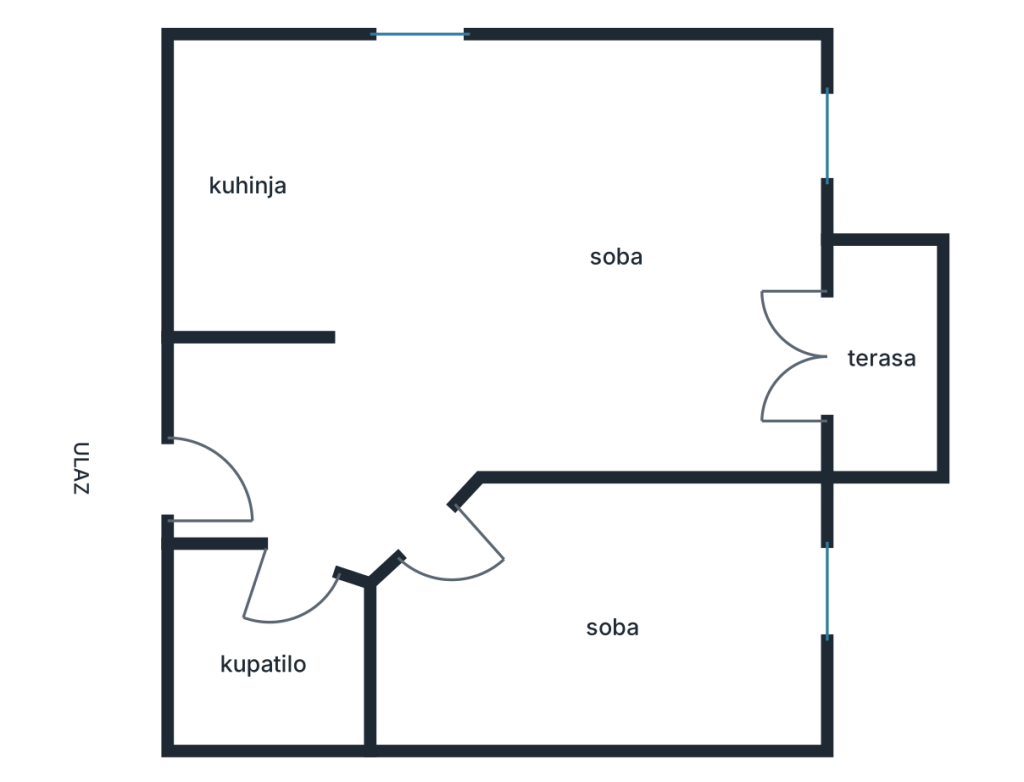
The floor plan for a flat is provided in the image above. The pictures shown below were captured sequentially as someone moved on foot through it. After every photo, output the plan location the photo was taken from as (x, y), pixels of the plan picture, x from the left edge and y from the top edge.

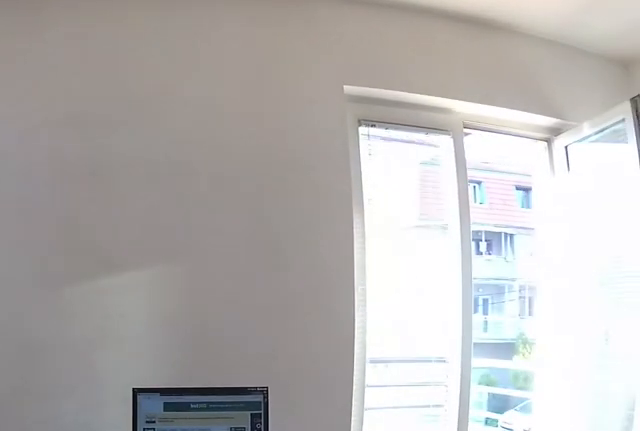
(584, 235)
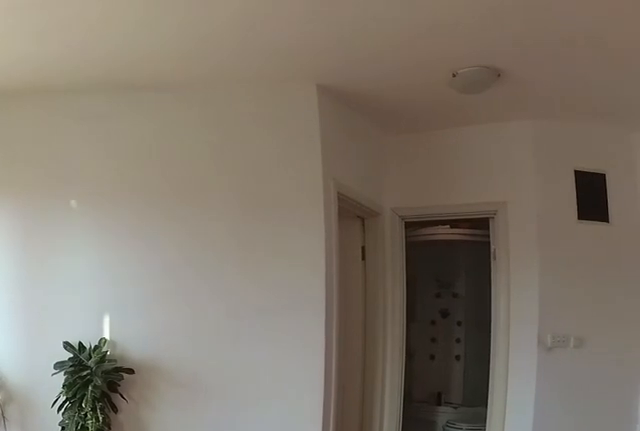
(678, 150)
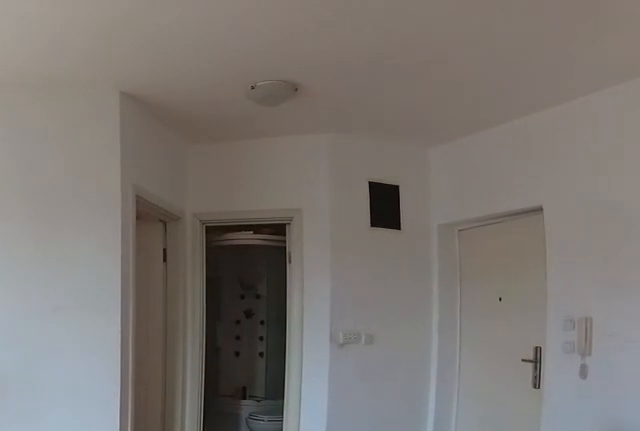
(694, 146)
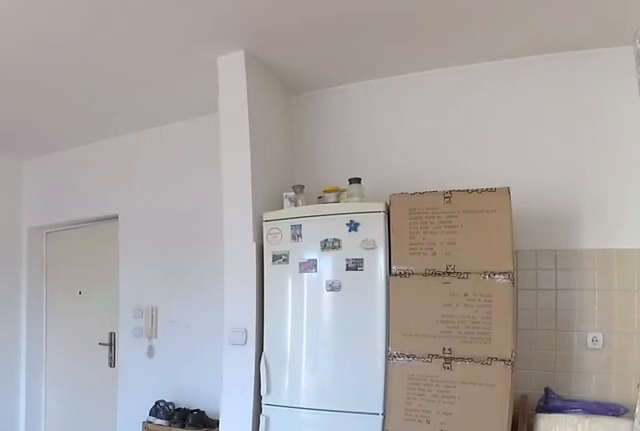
(725, 168)
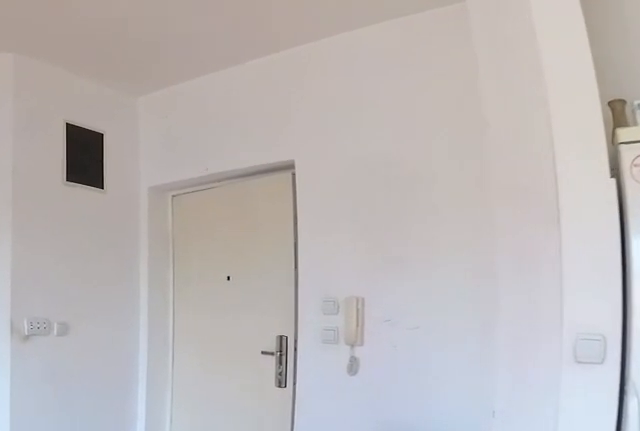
(579, 297)
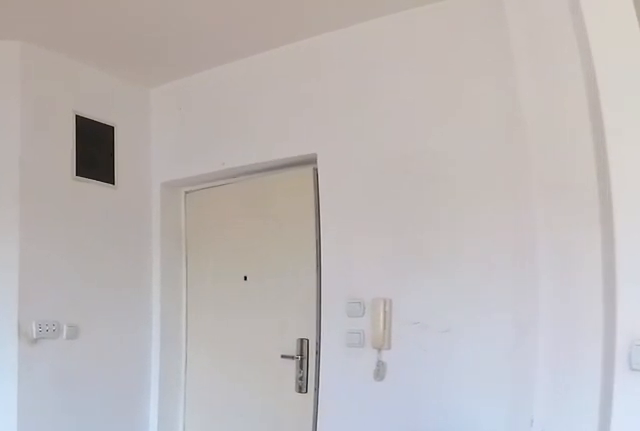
(565, 310)
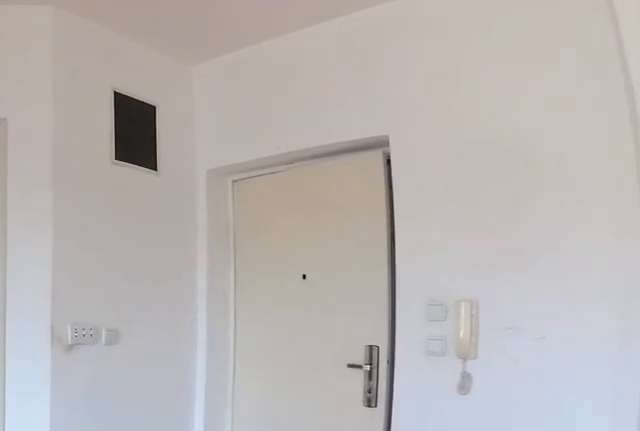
(535, 335)
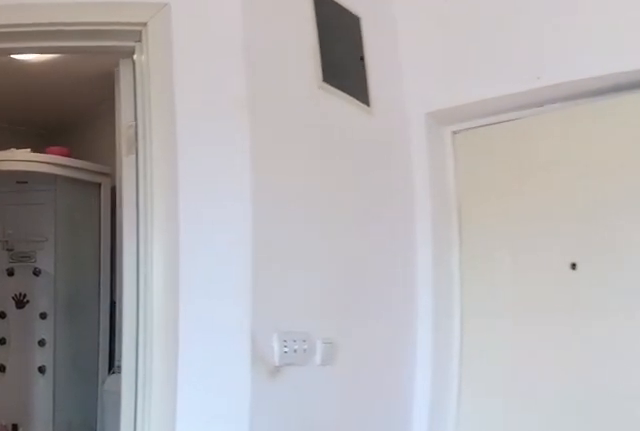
(457, 415)
